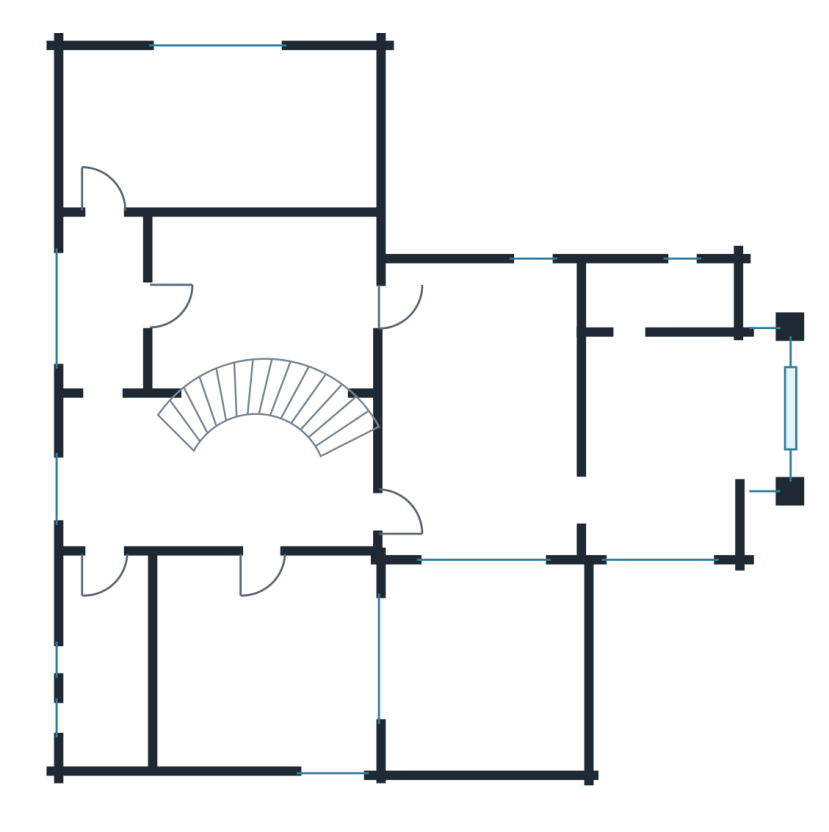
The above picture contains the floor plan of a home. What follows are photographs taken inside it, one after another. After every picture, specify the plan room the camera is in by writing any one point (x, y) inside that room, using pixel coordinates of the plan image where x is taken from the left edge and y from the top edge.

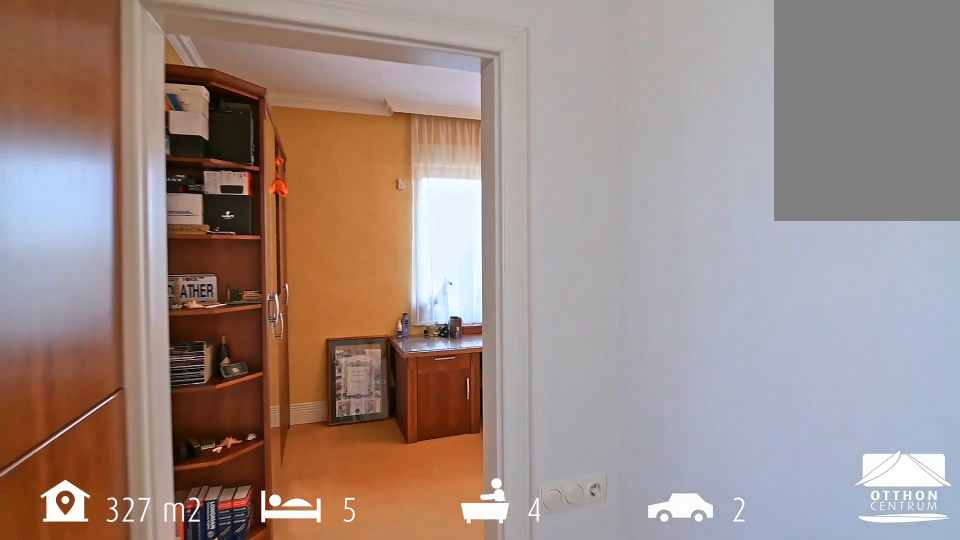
(103, 303)
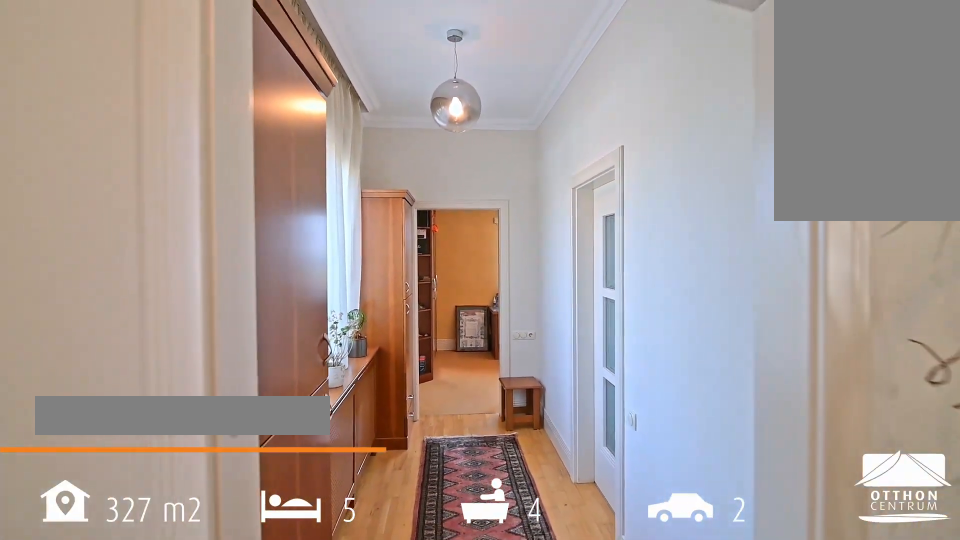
(117, 475)
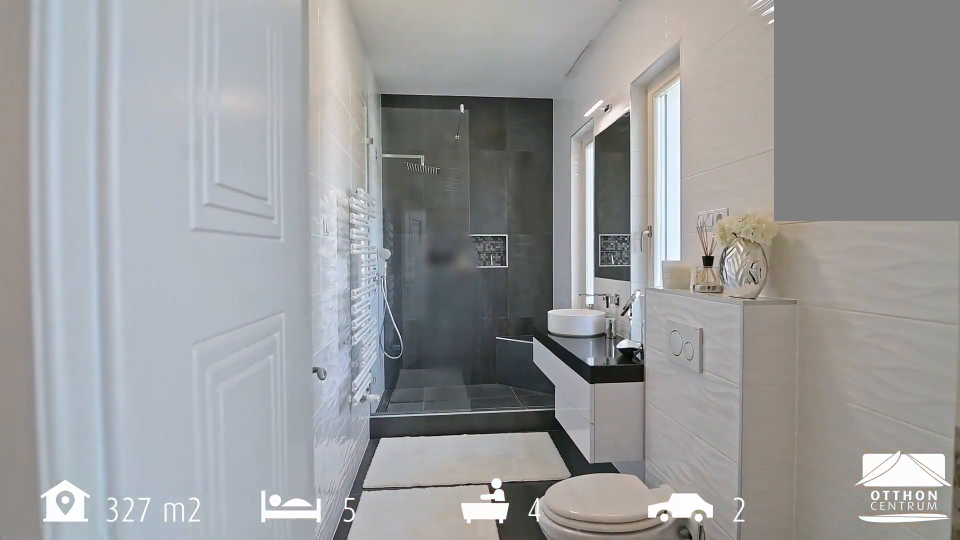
(110, 667)
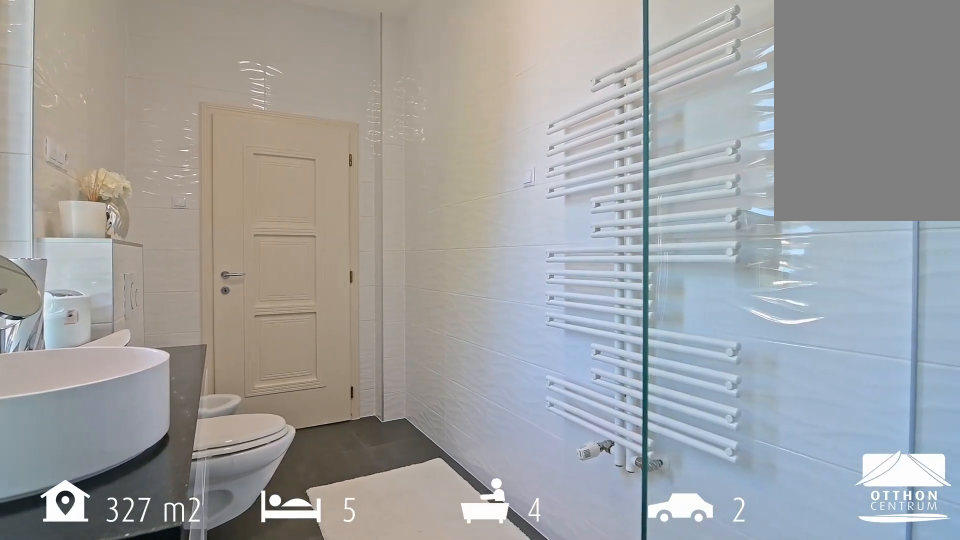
(110, 668)
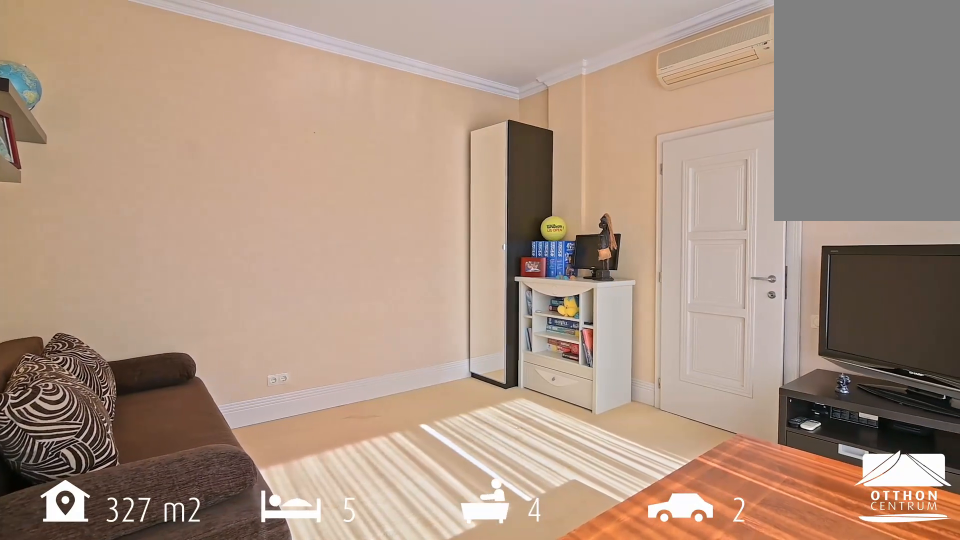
(261, 668)
